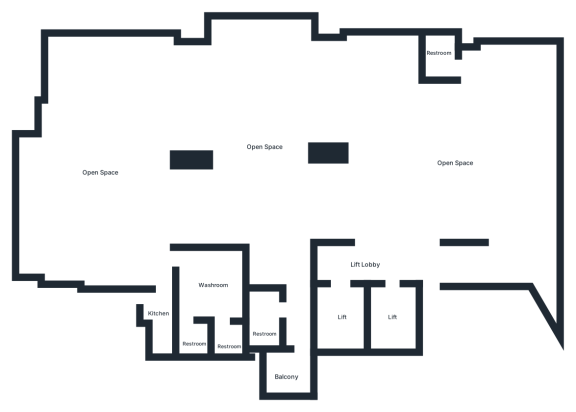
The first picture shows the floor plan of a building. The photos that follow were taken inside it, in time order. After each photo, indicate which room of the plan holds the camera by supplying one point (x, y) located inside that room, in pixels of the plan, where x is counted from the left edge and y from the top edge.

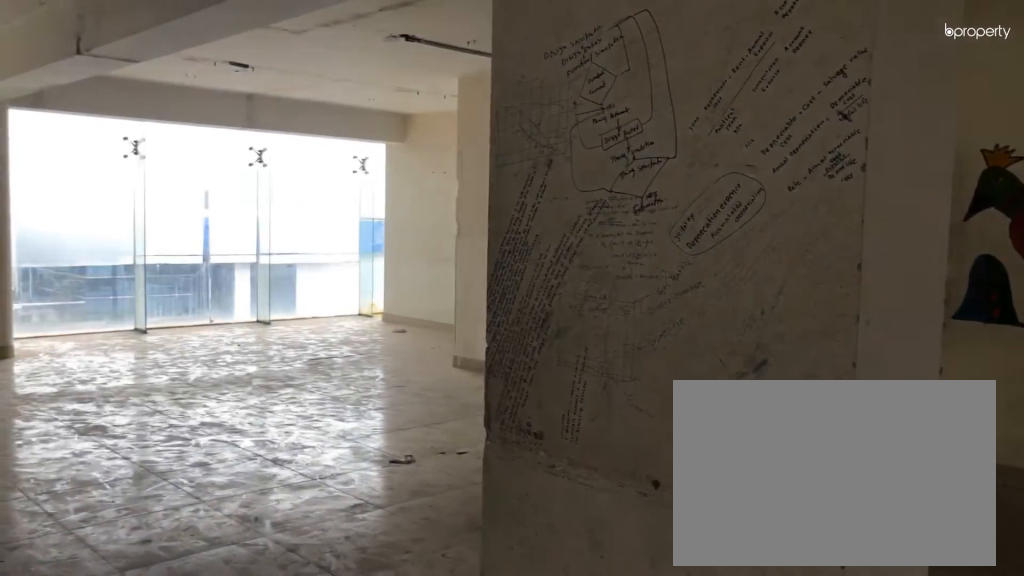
(264, 162)
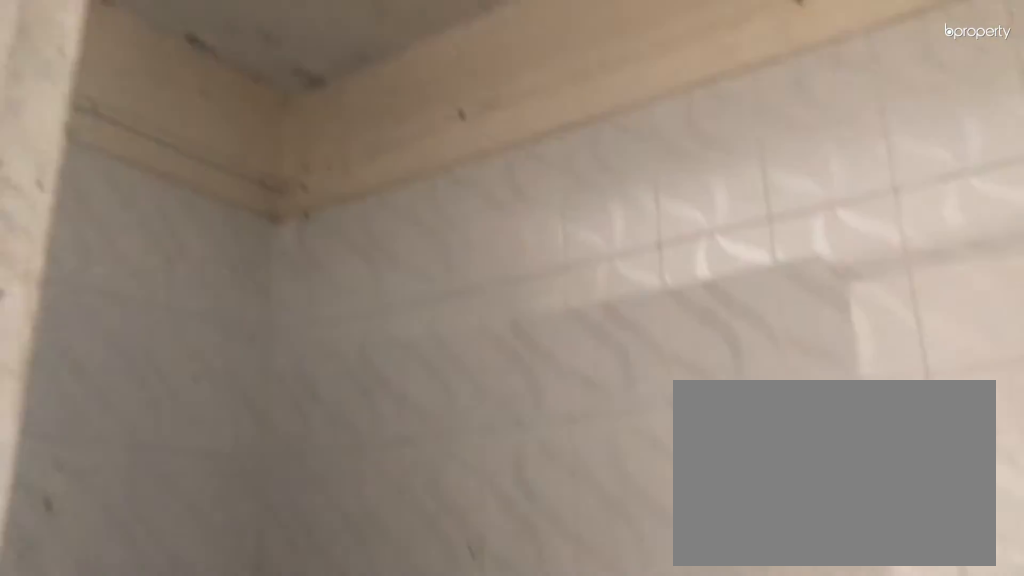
(264, 321)
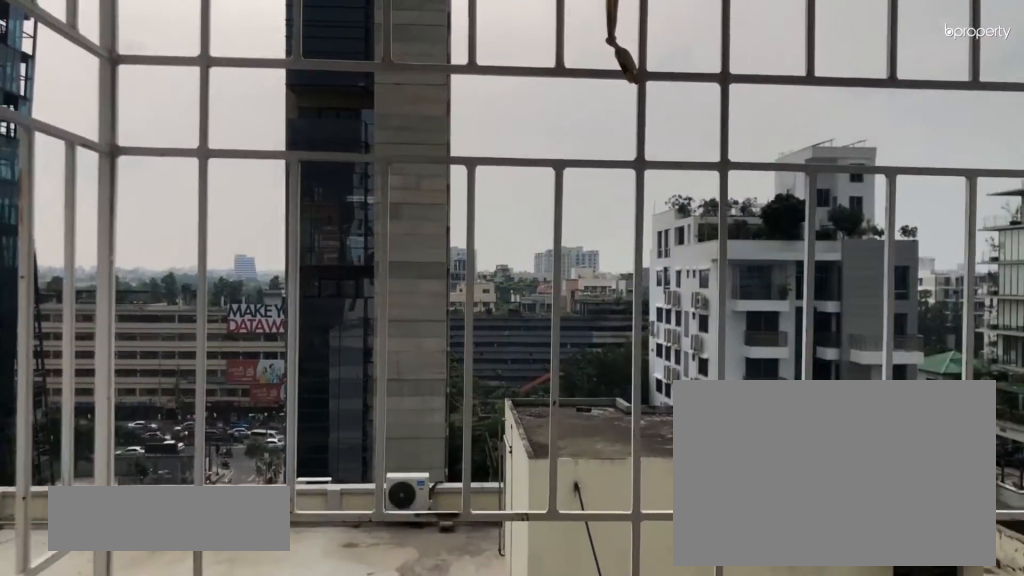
(285, 375)
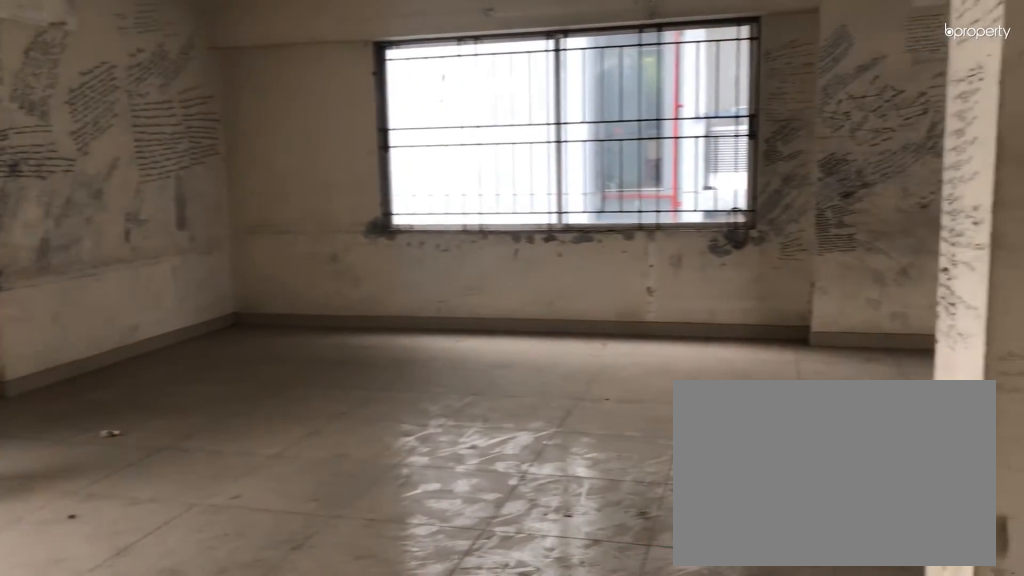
(110, 201)
